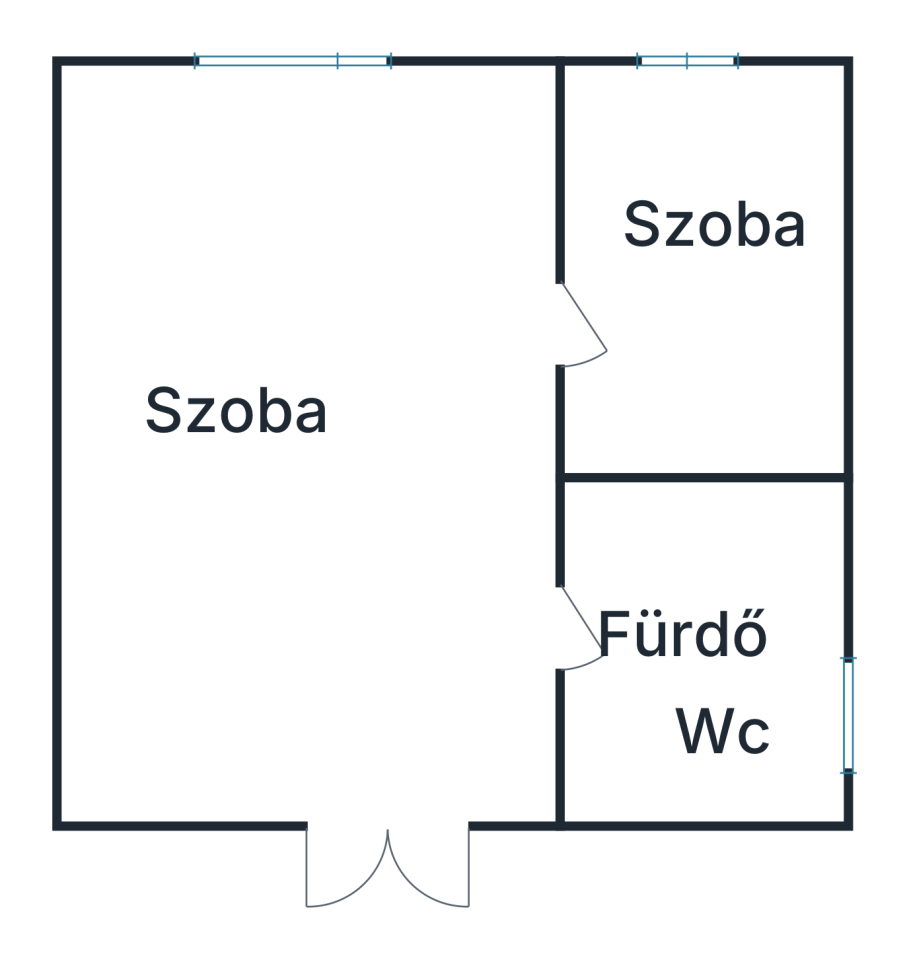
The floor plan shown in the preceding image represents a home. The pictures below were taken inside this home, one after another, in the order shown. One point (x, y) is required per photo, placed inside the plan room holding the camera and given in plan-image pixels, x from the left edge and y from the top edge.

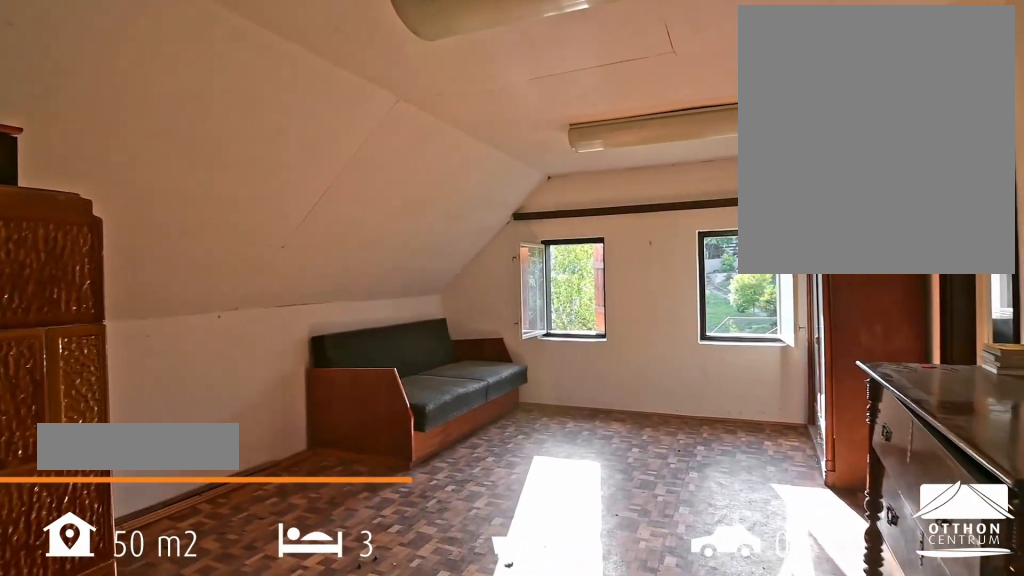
(312, 447)
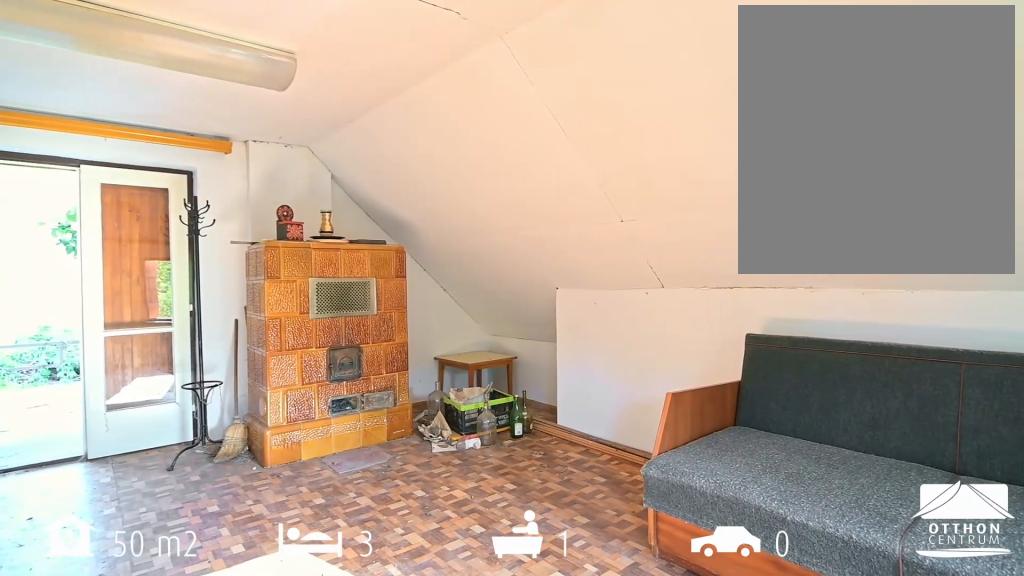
(312, 447)
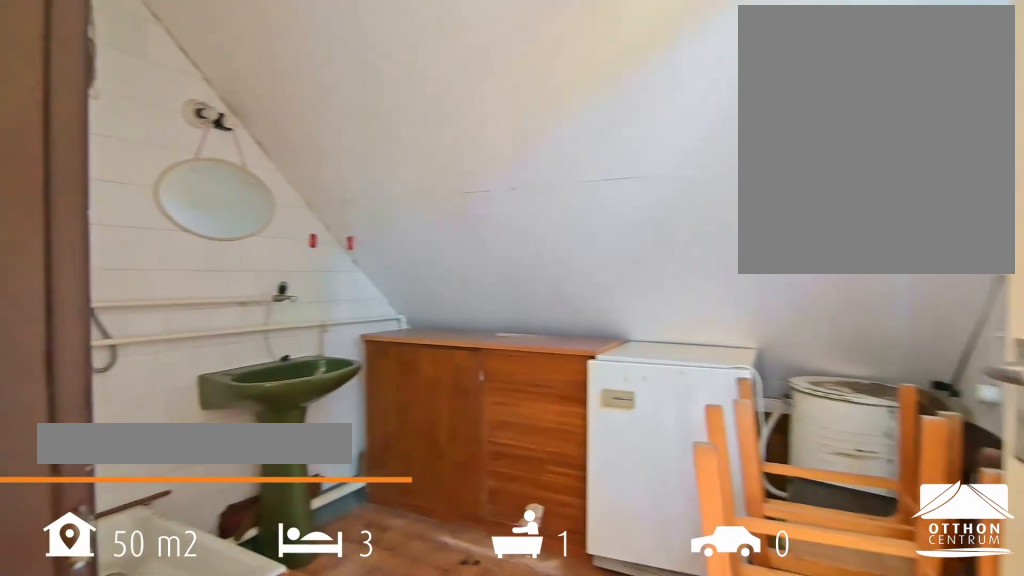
(704, 653)
